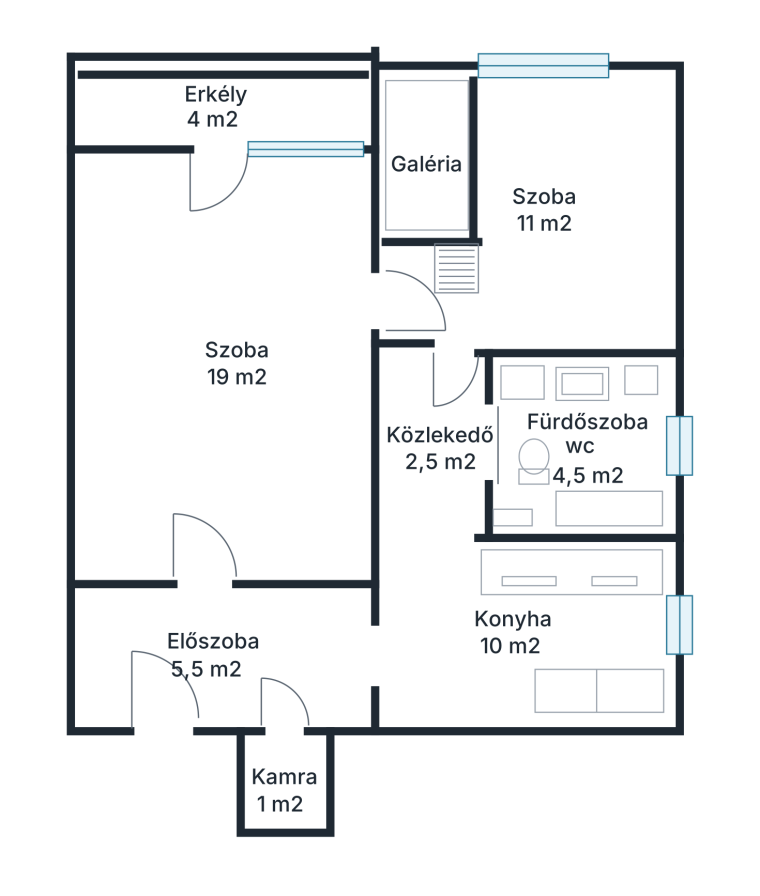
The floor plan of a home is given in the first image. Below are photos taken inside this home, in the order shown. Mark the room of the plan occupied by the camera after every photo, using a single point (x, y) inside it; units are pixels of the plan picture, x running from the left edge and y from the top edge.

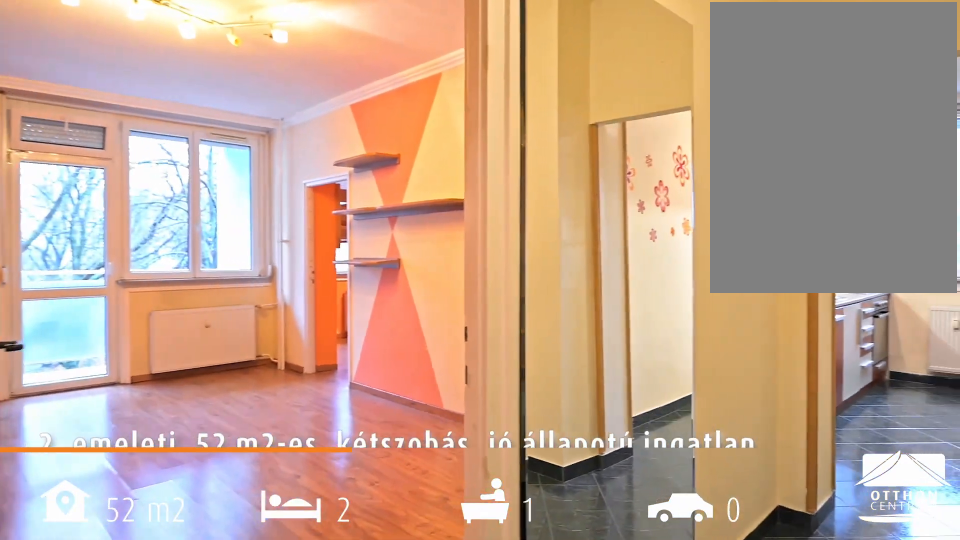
(205, 651)
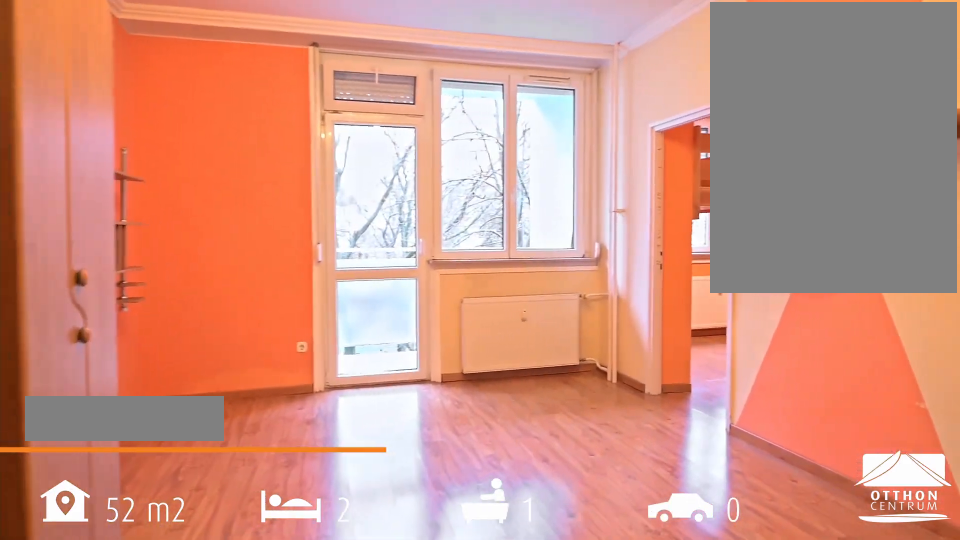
(236, 358)
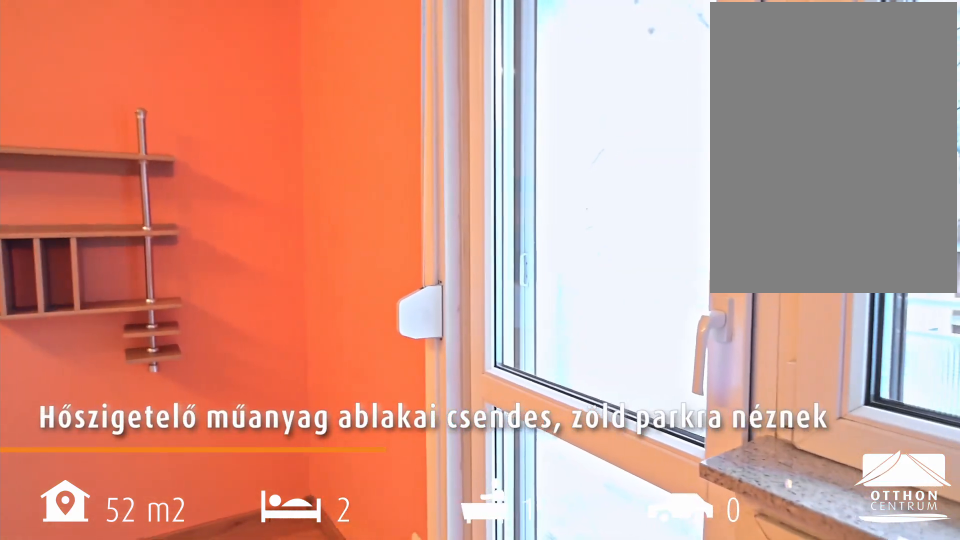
(236, 358)
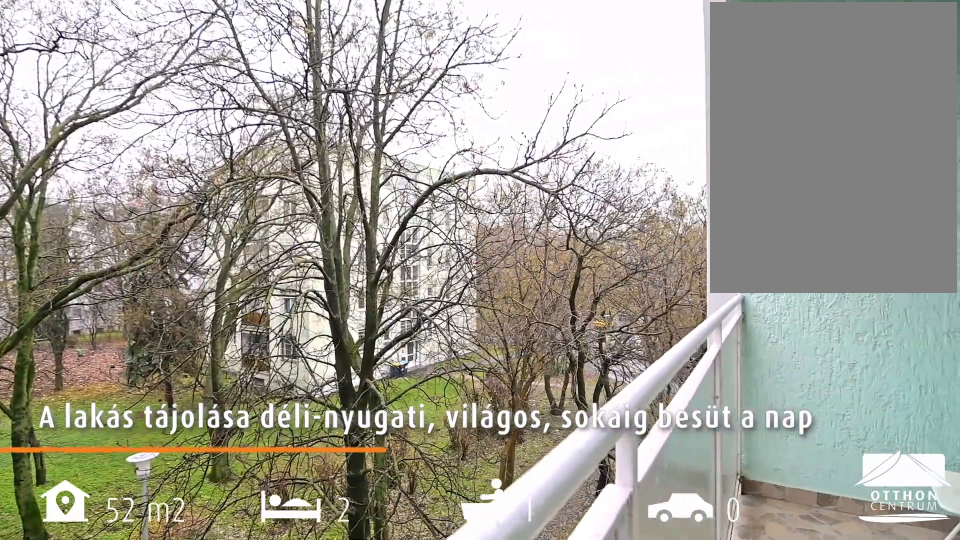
(220, 102)
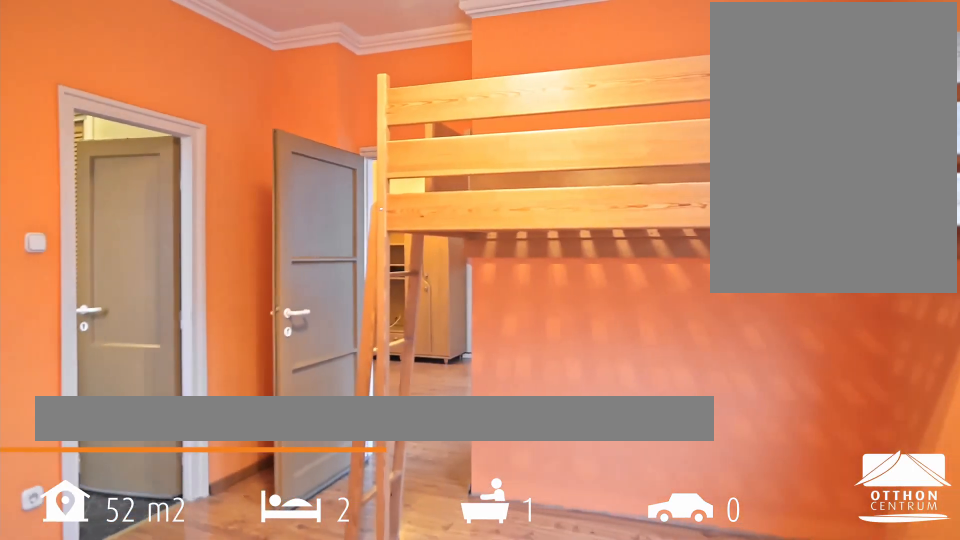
(545, 206)
